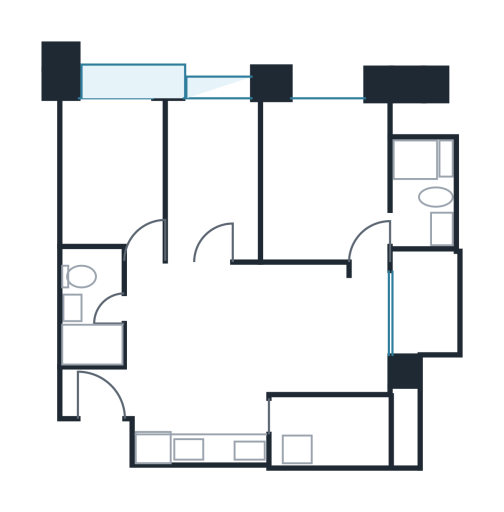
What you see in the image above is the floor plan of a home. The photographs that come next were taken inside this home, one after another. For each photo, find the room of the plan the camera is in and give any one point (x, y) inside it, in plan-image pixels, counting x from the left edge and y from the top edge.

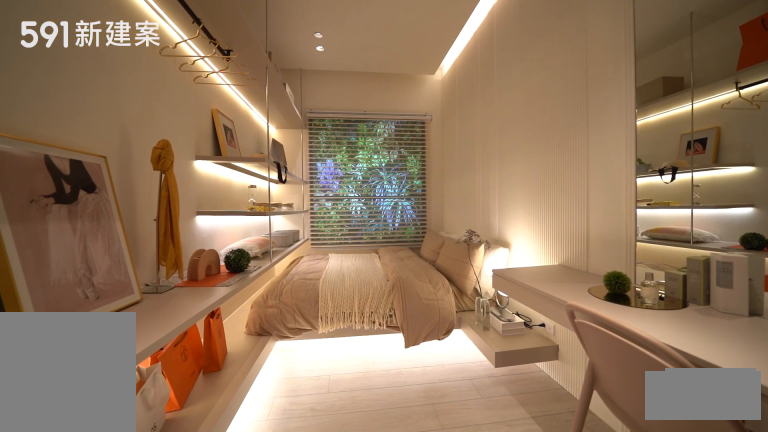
(209, 180)
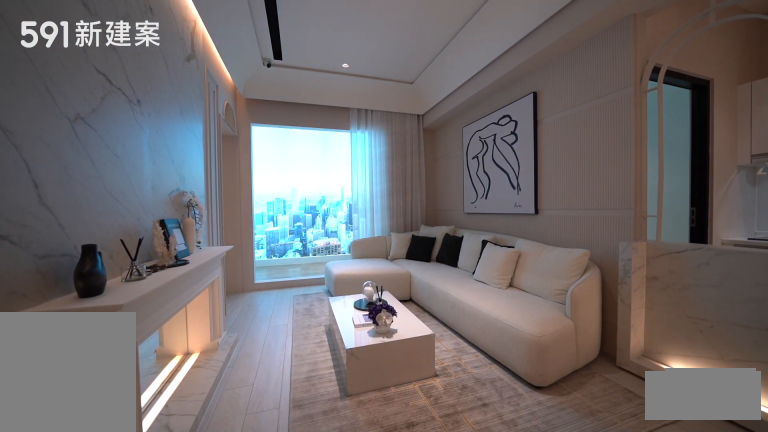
(308, 328)
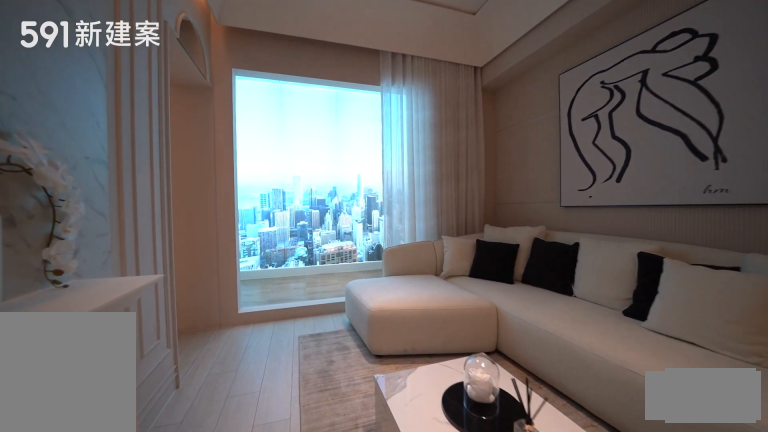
(308, 328)
